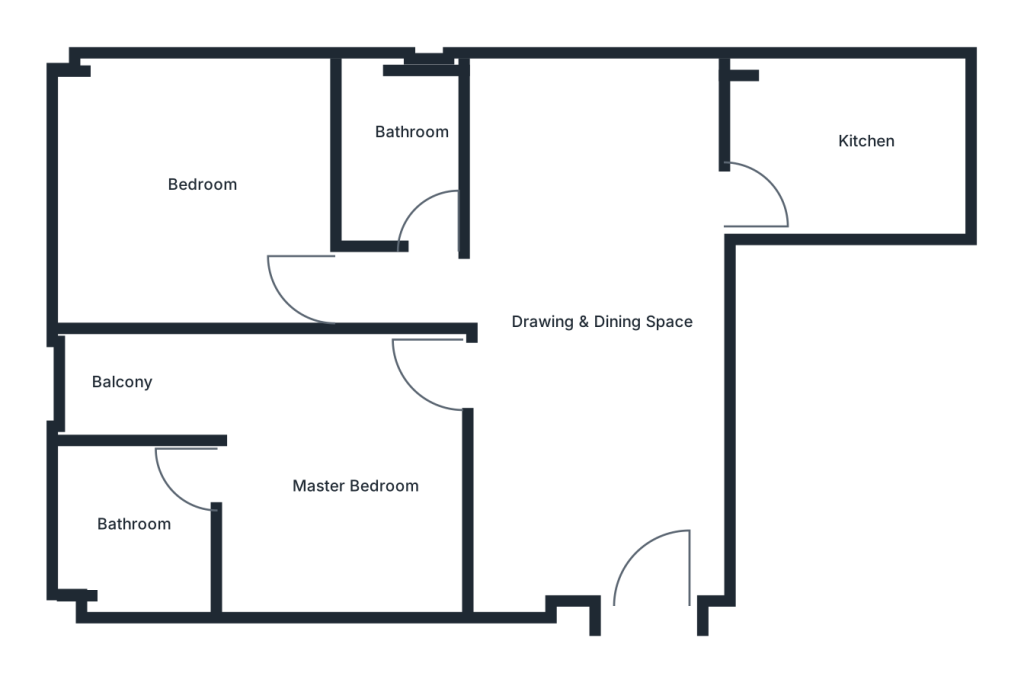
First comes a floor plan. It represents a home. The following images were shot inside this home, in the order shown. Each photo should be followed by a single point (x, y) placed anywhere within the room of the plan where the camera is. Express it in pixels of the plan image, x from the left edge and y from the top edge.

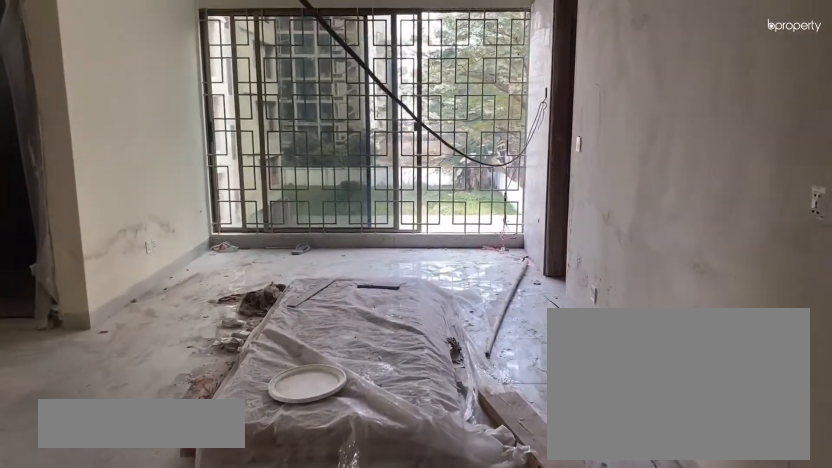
(636, 535)
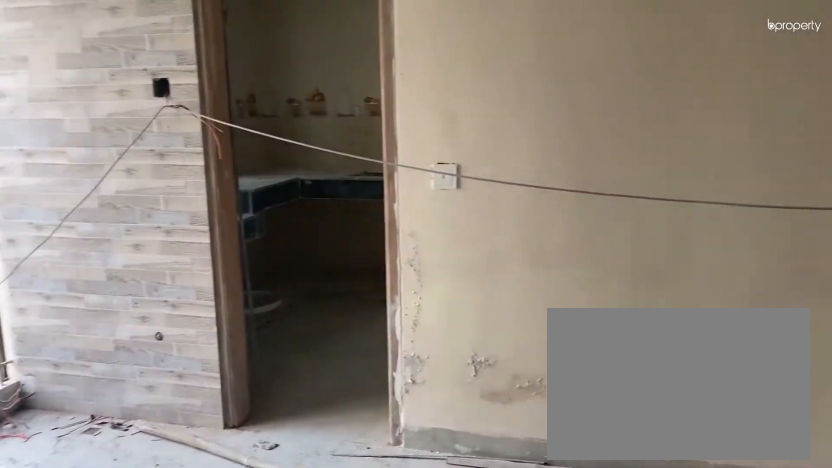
(612, 274)
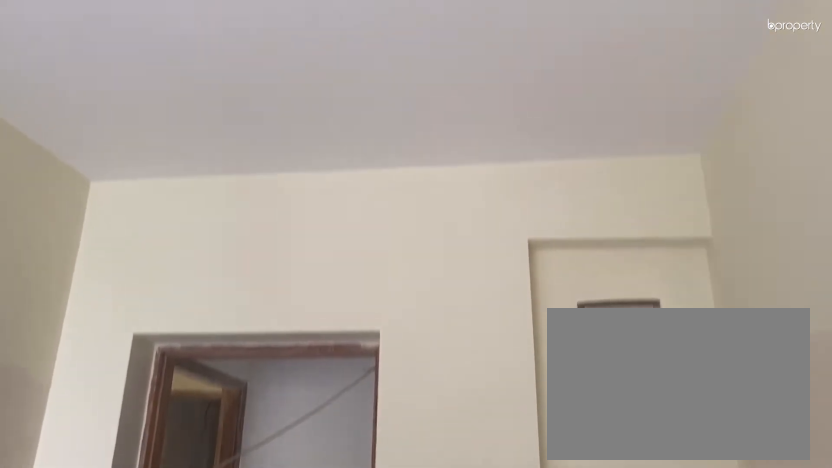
(612, 274)
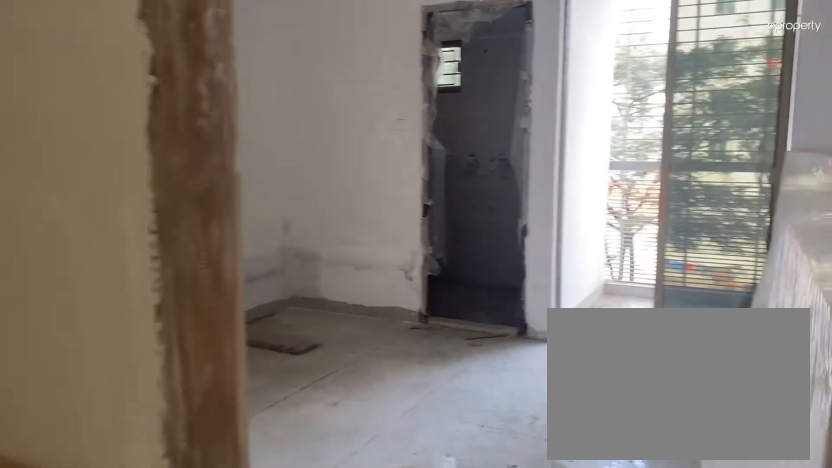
(420, 427)
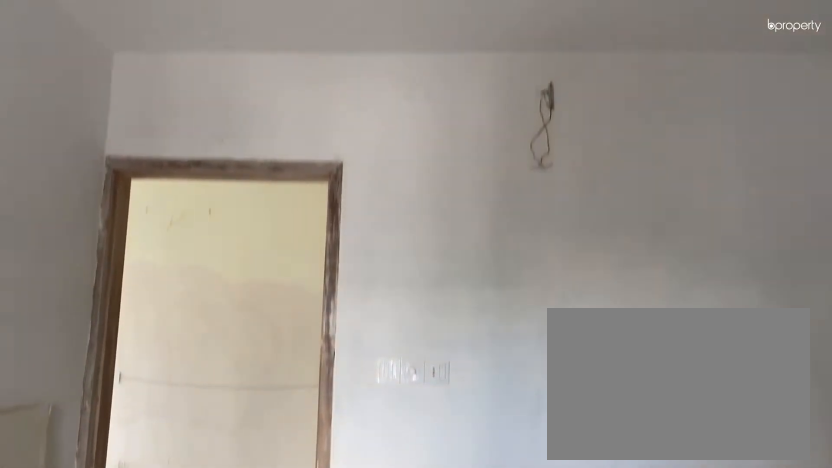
(325, 498)
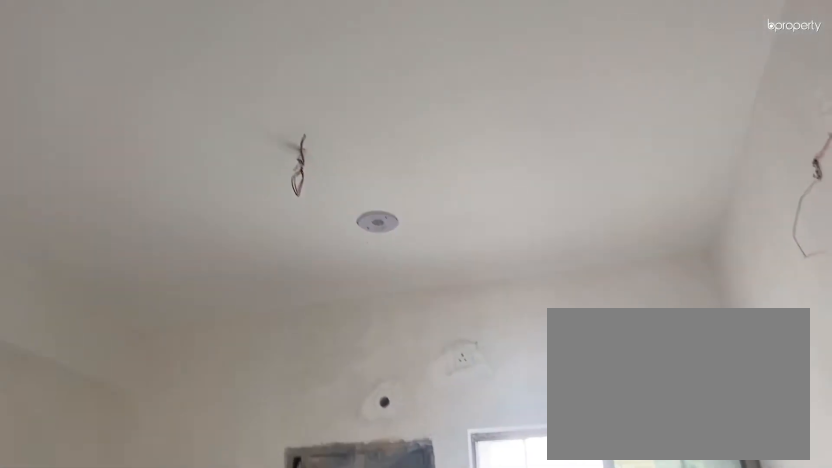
(325, 498)
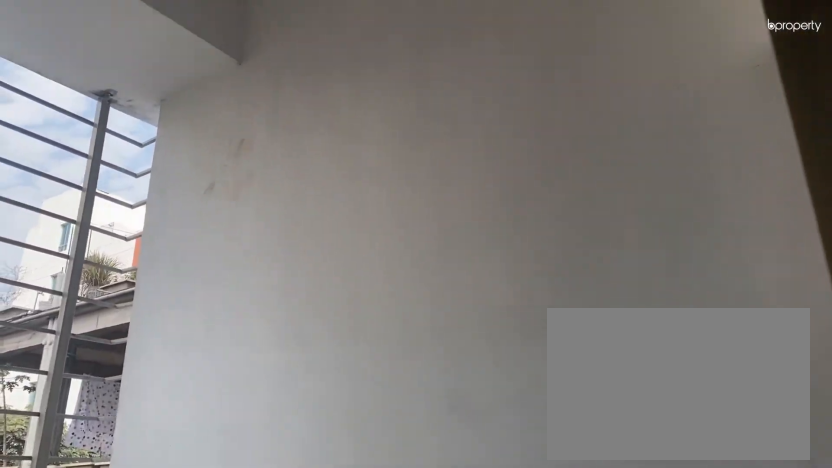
(115, 379)
